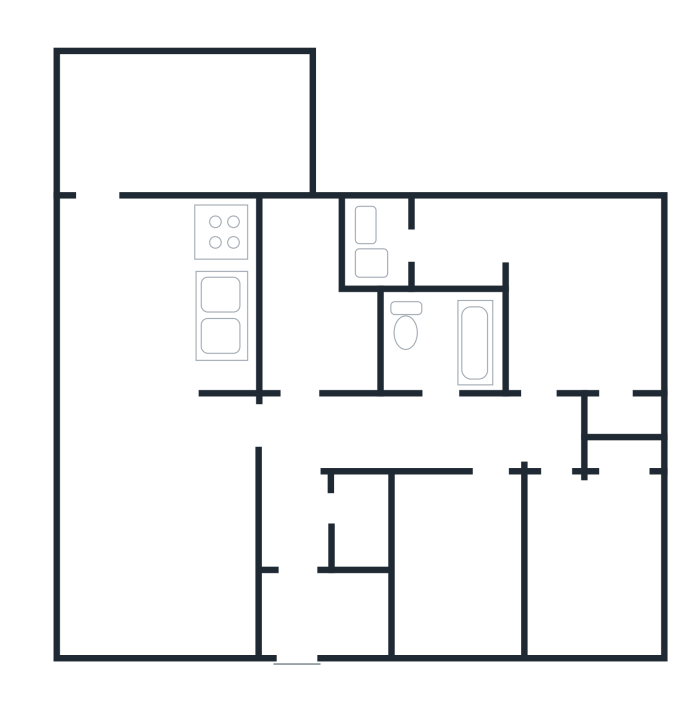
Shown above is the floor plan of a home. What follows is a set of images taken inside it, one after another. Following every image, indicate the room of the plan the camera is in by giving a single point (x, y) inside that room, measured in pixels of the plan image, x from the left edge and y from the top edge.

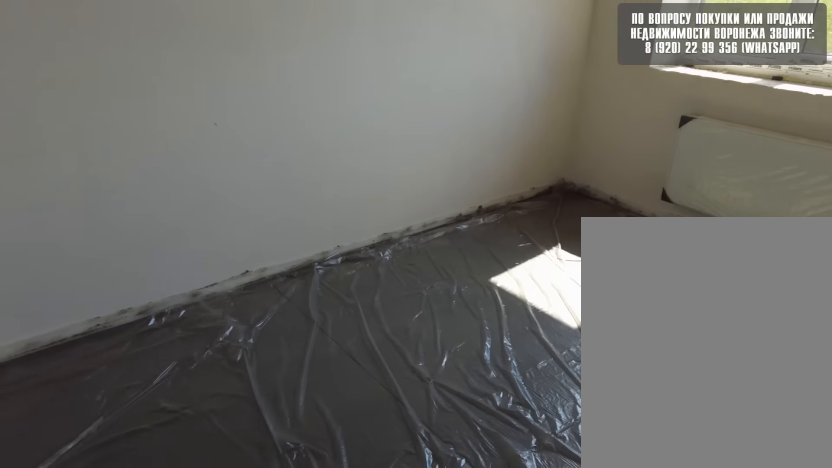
(575, 530)
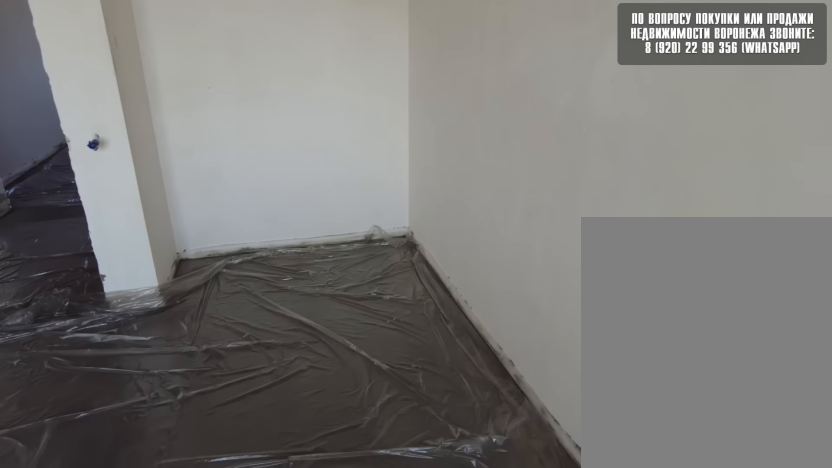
(575, 556)
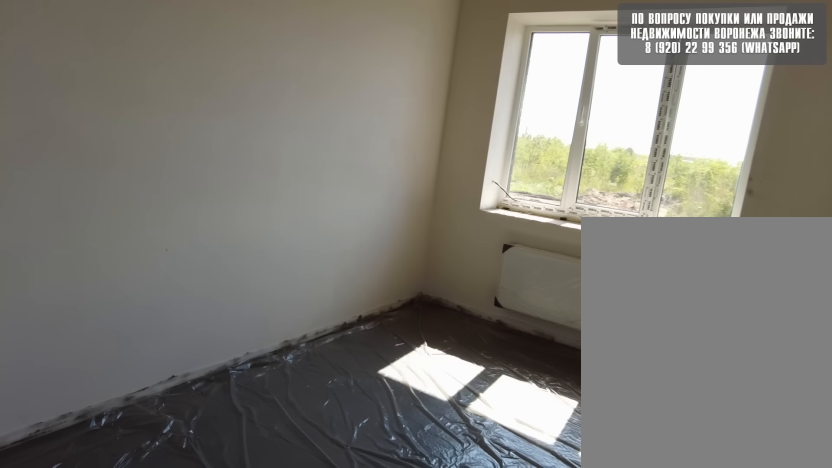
(575, 558)
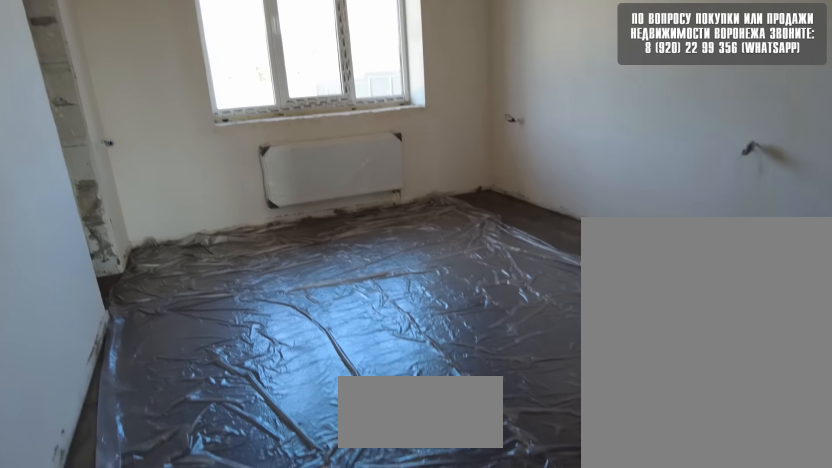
(571, 382)
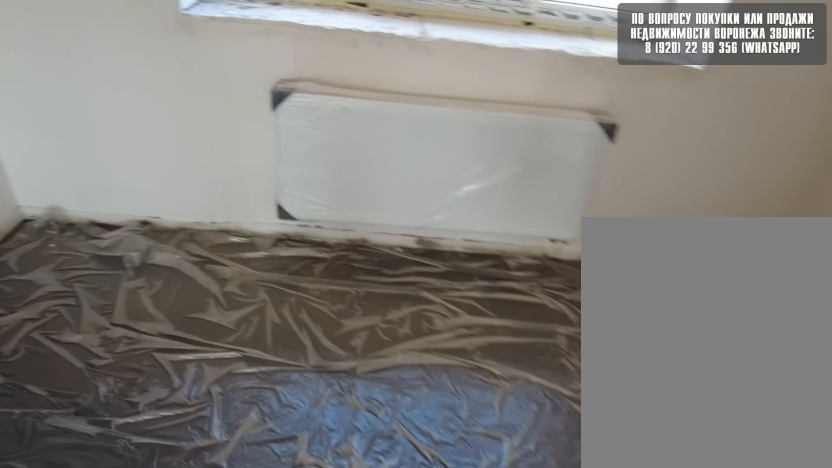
(572, 379)
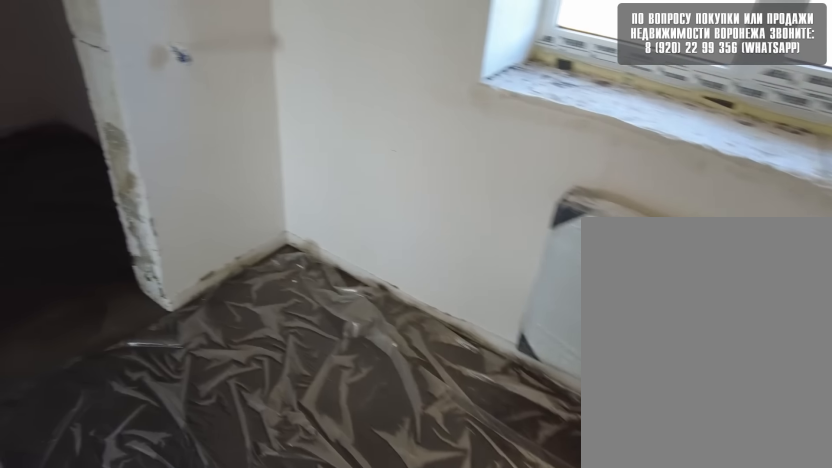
(566, 369)
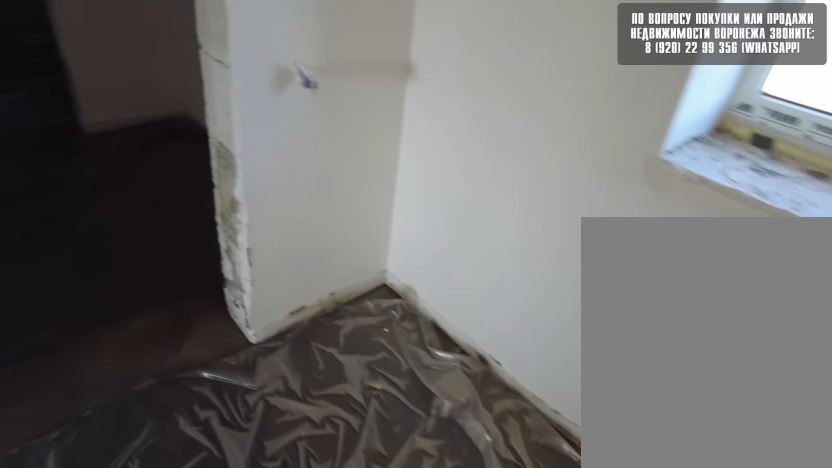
(558, 339)
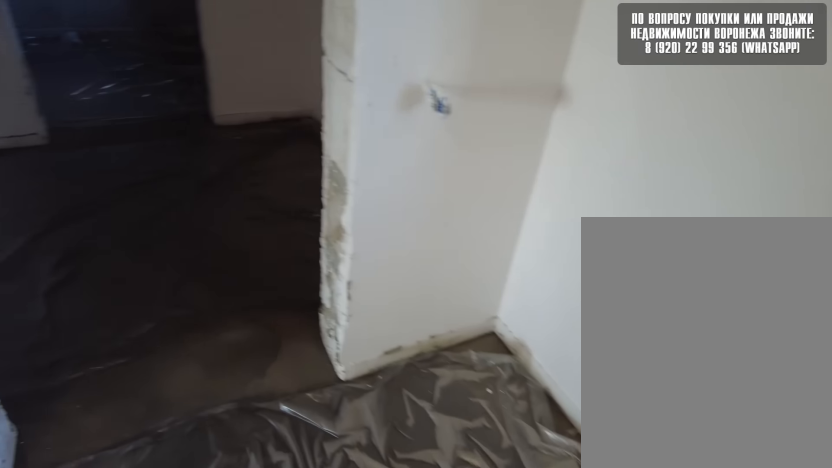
(543, 308)
